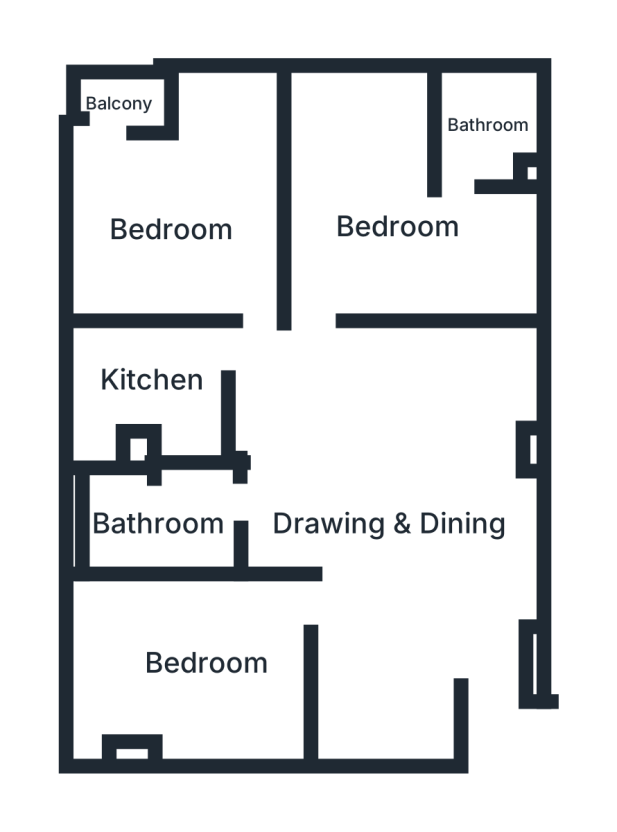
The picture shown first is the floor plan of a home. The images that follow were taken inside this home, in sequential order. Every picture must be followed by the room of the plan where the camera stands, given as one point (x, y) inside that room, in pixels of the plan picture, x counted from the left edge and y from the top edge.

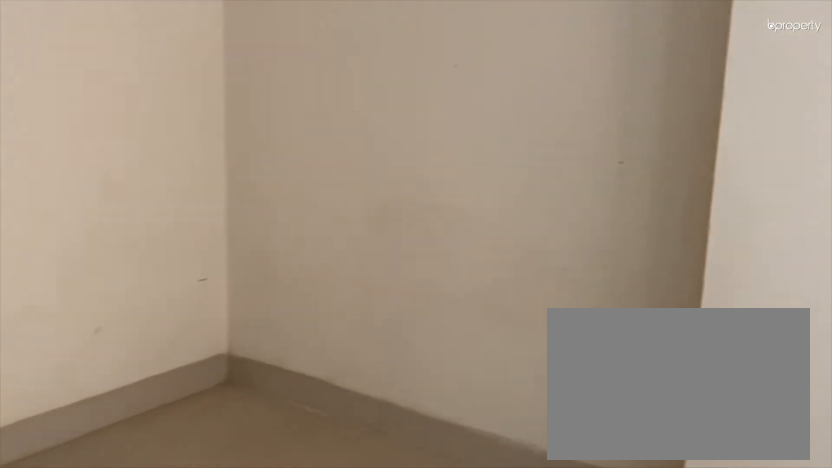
(213, 656)
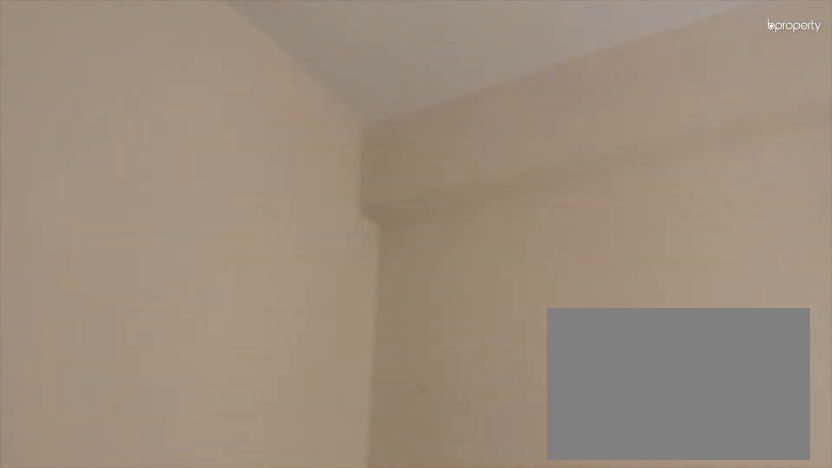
(213, 656)
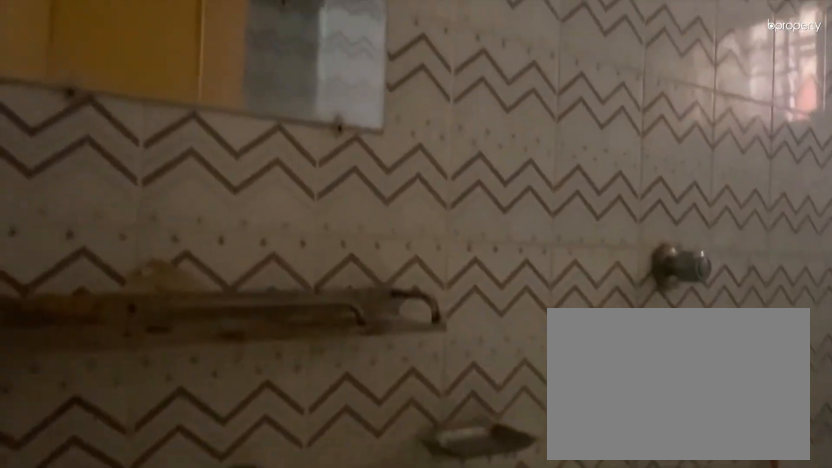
(169, 520)
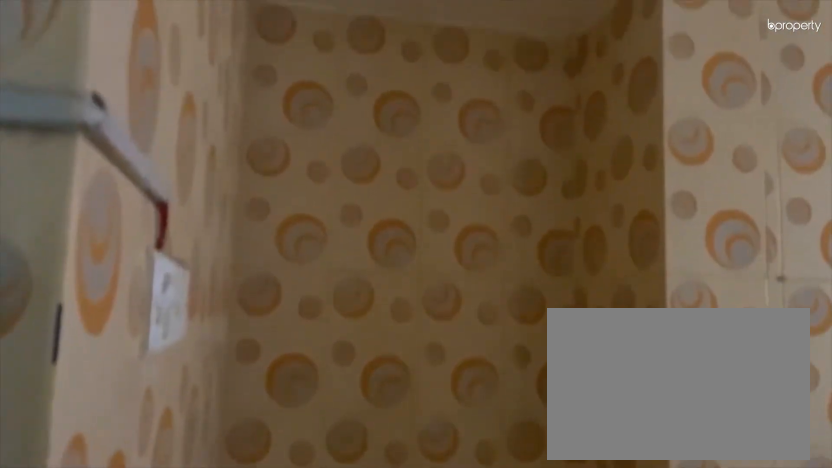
(156, 378)
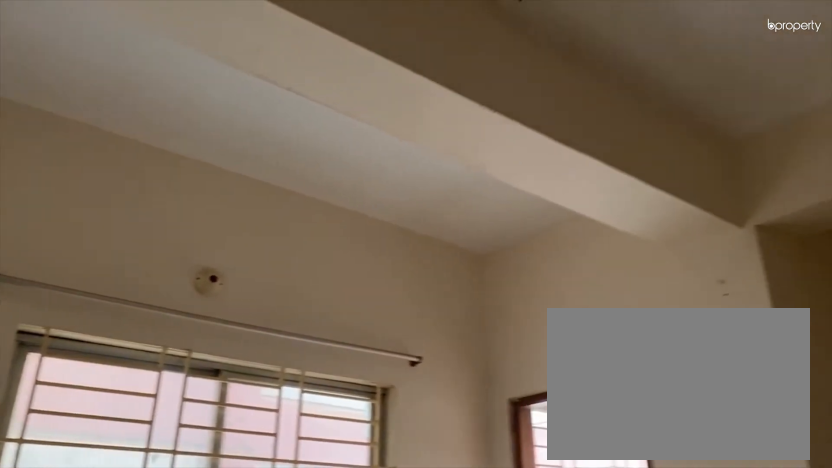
(167, 231)
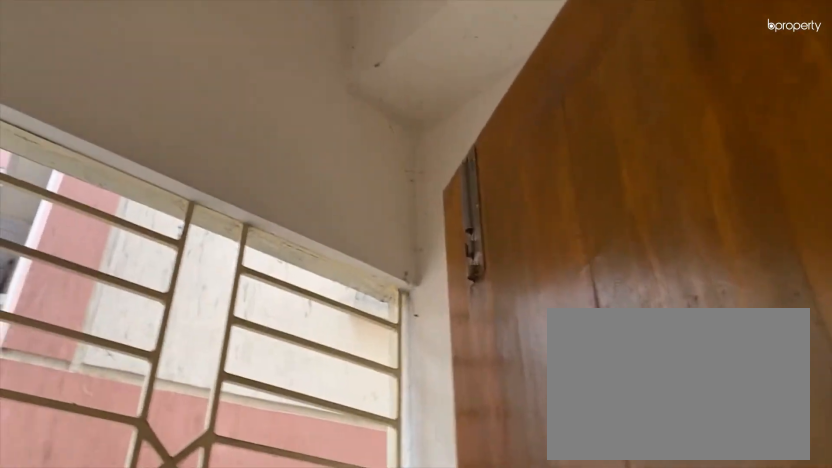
(120, 104)
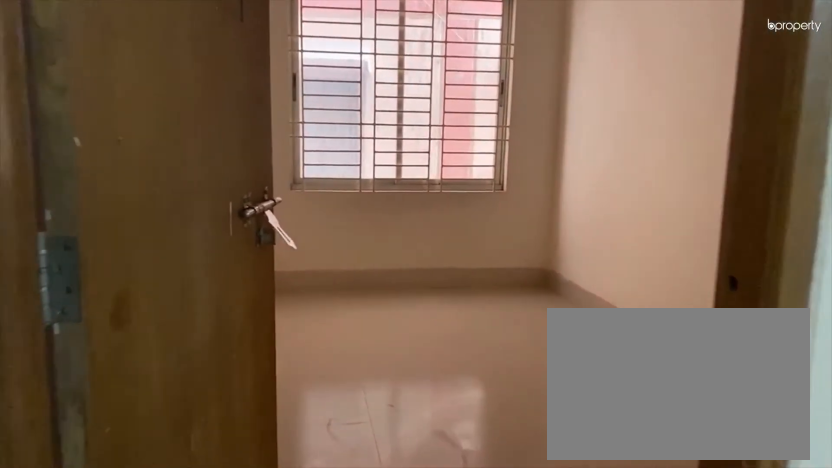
(391, 225)
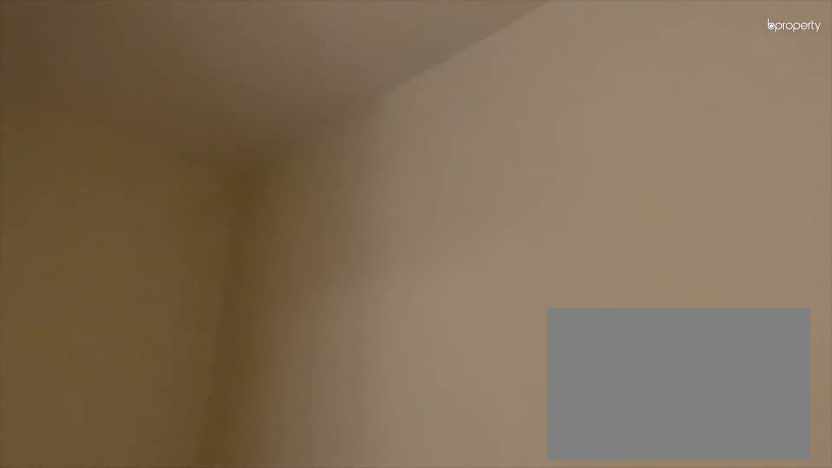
(391, 225)
